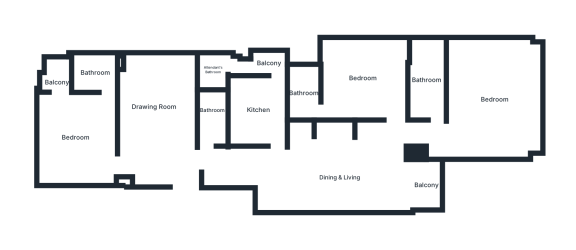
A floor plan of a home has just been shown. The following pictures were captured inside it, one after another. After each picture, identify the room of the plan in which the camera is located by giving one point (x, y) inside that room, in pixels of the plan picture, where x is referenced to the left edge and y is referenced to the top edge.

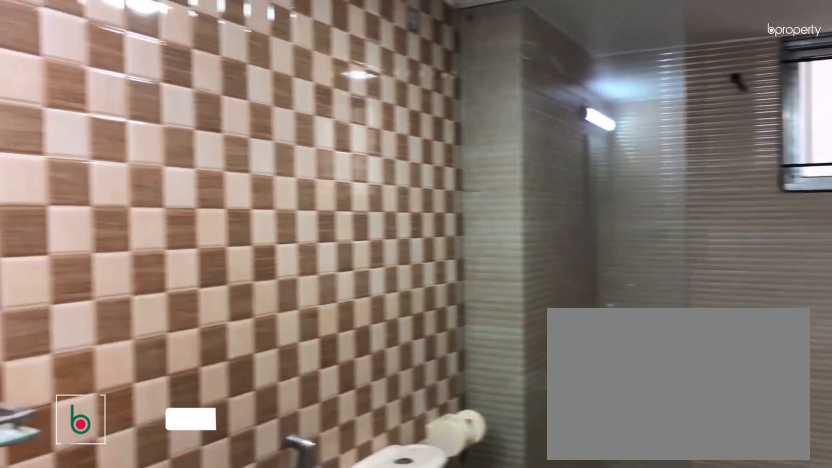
(428, 79)
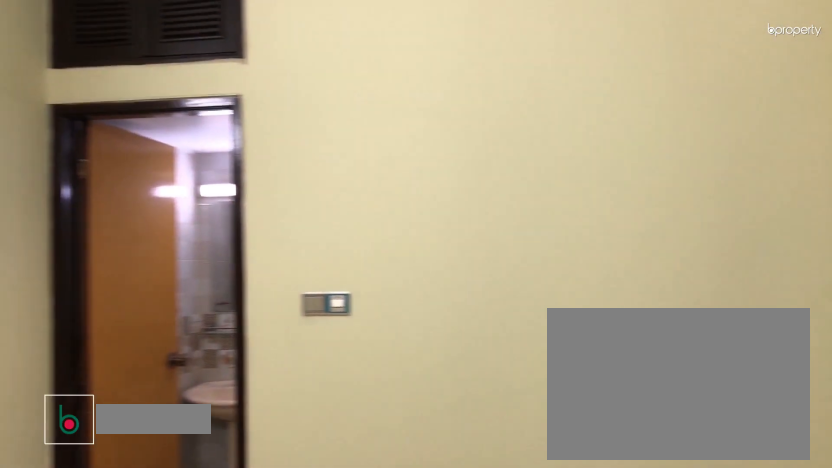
(362, 79)
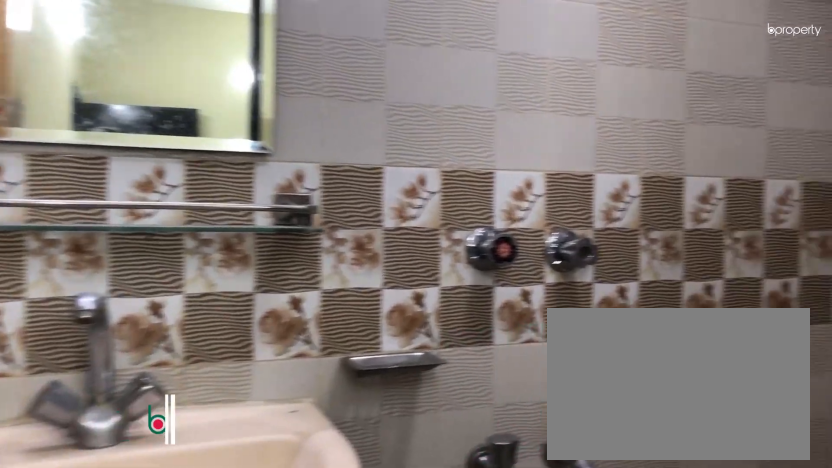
(304, 88)
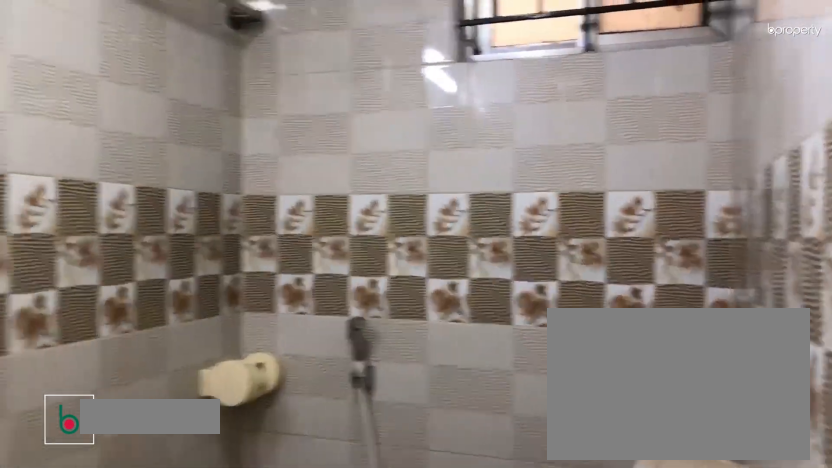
(304, 88)
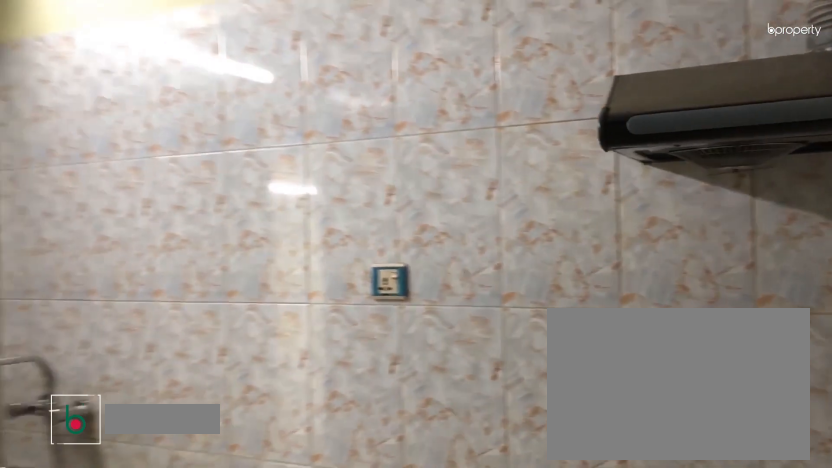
(255, 112)
